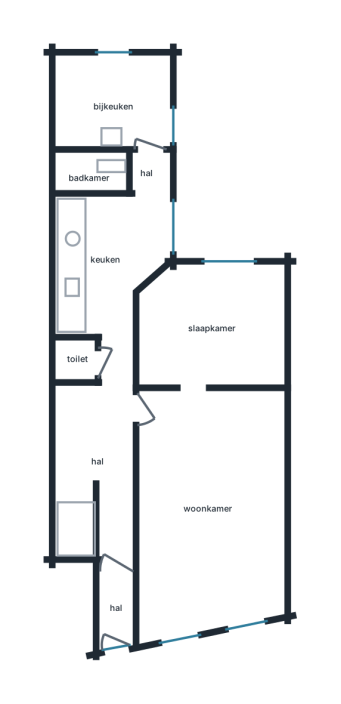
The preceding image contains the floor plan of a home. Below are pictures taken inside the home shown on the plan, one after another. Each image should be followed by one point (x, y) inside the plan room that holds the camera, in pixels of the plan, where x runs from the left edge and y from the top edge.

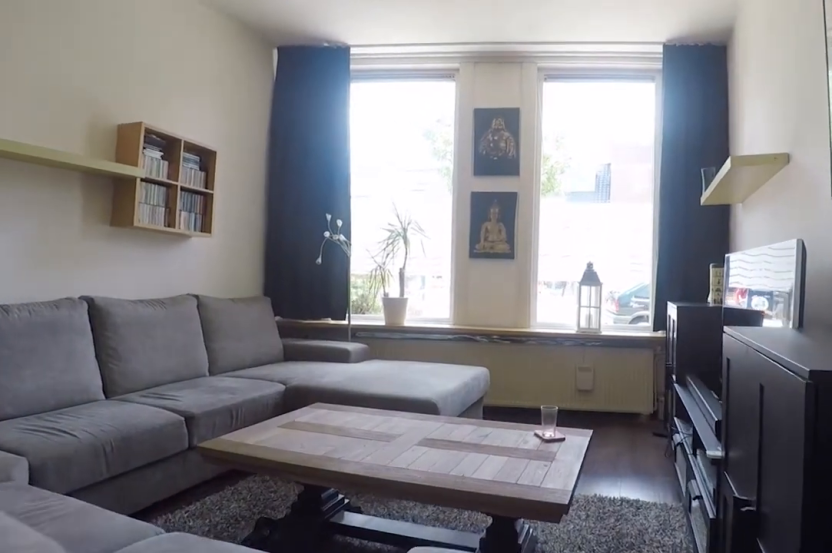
(281, 502)
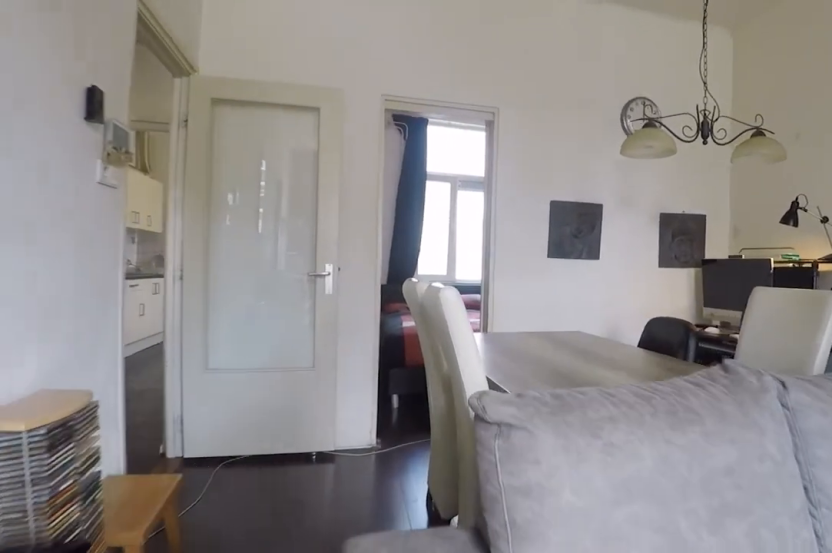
(281, 502)
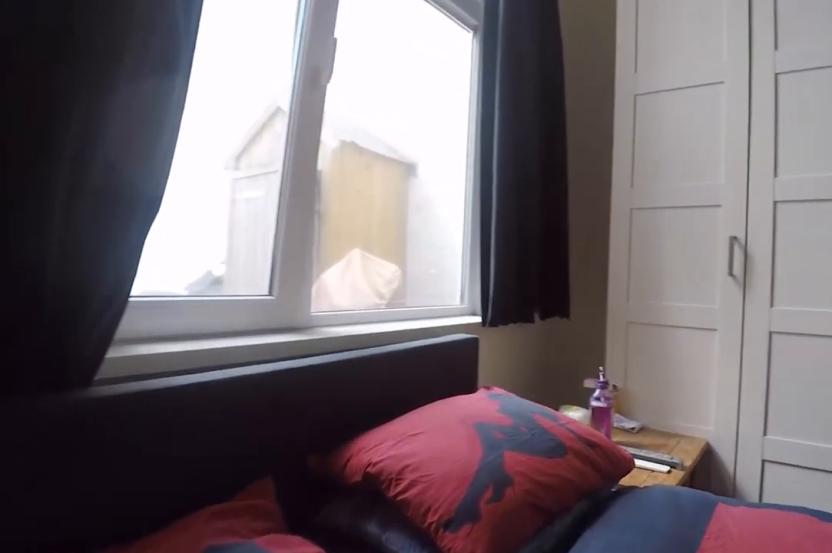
(213, 327)
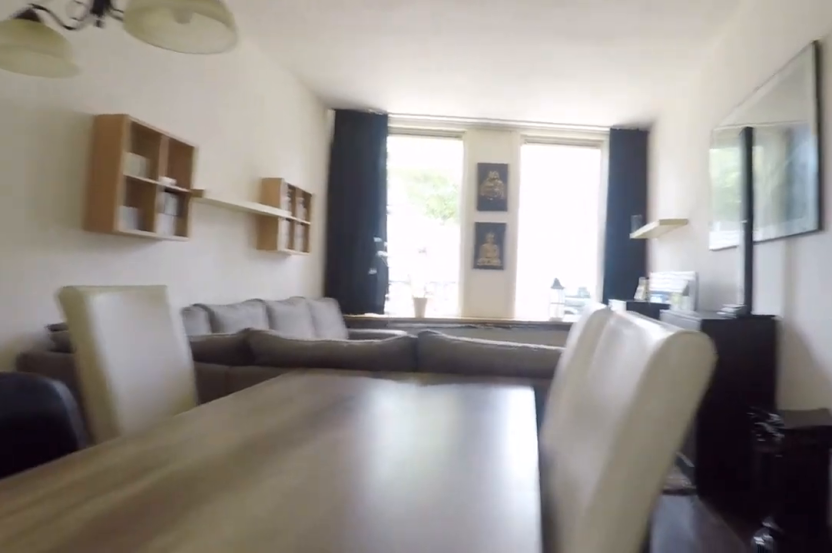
(282, 509)
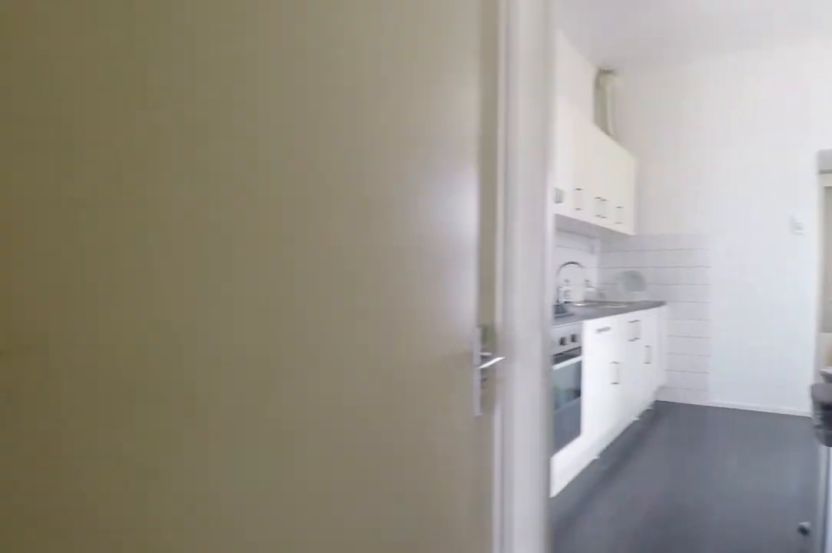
(105, 476)
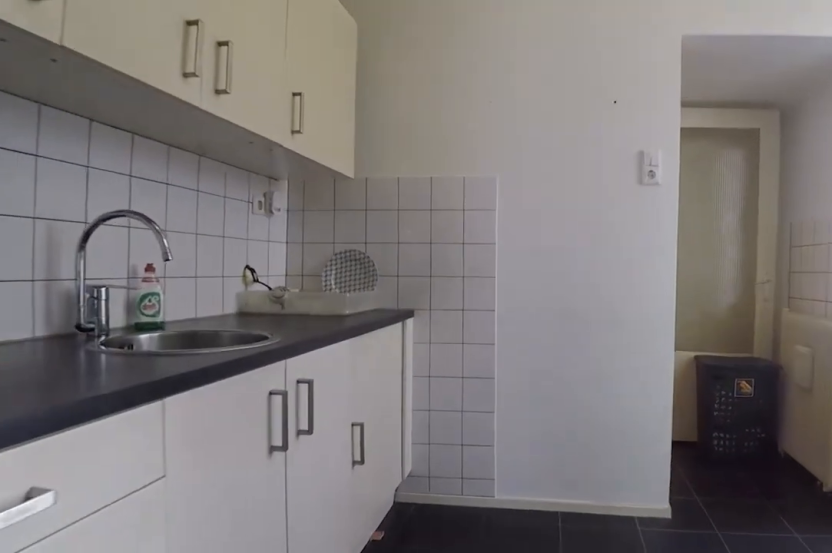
(107, 258)
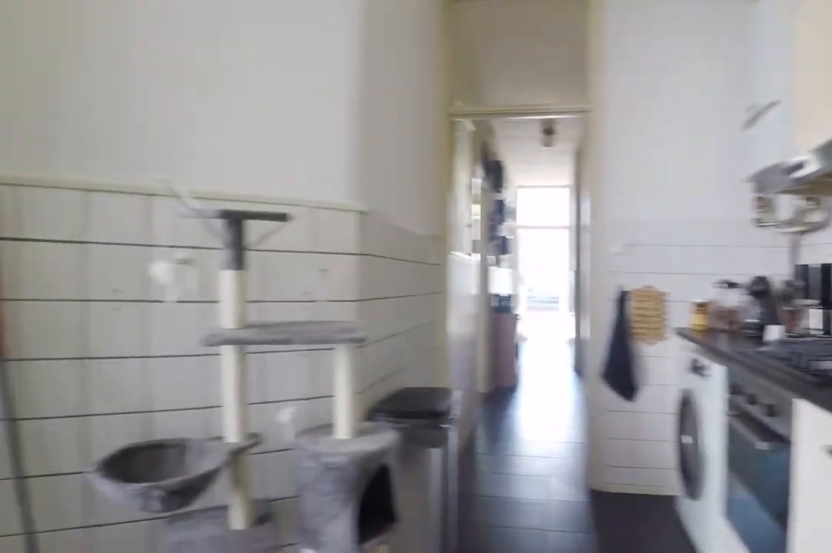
(107, 258)
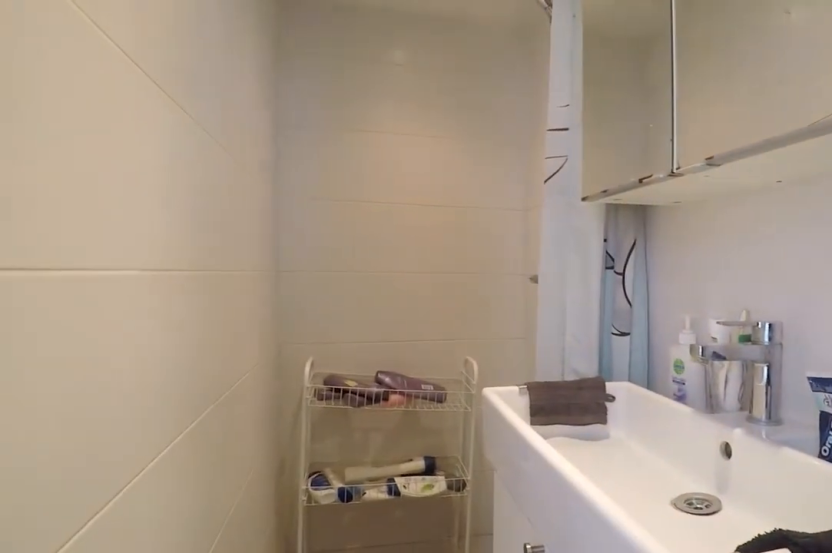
(108, 169)
